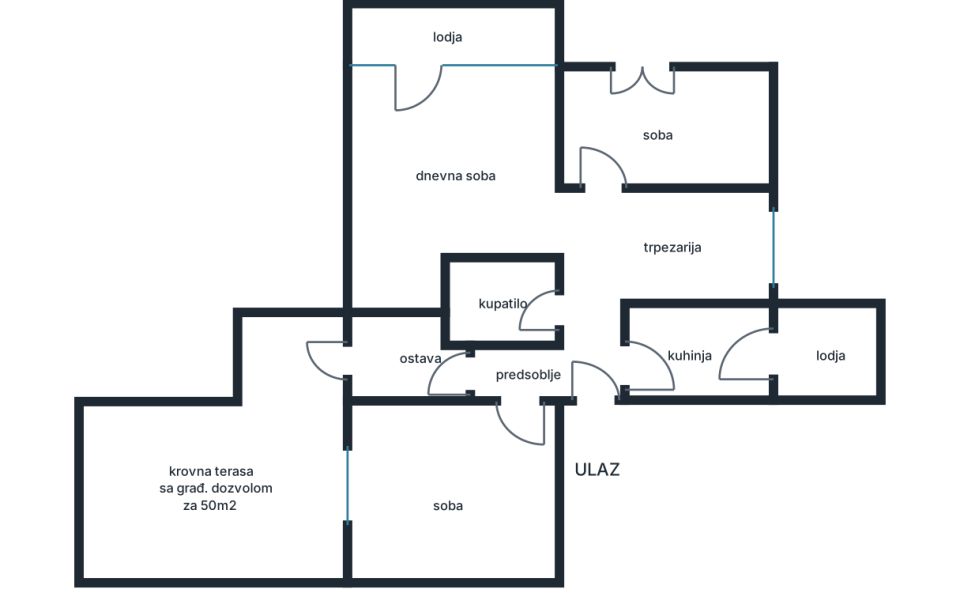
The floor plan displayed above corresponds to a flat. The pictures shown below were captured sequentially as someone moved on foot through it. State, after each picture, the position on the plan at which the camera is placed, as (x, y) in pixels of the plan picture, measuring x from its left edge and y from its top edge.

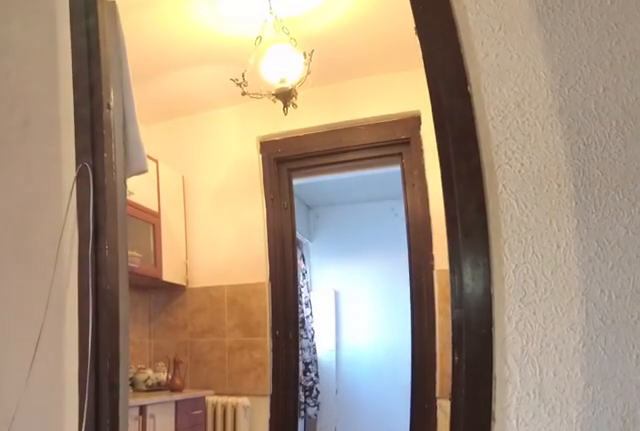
(561, 373)
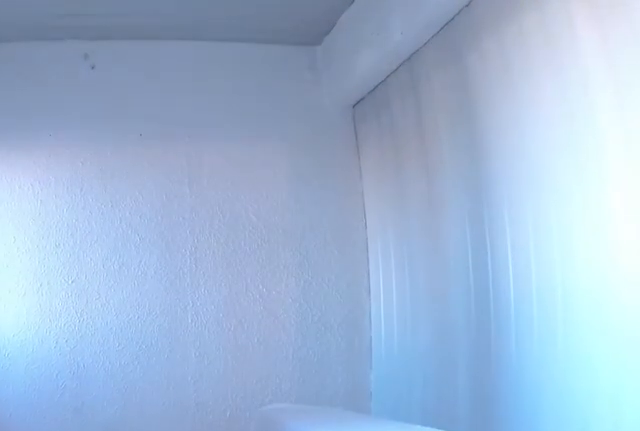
(745, 377)
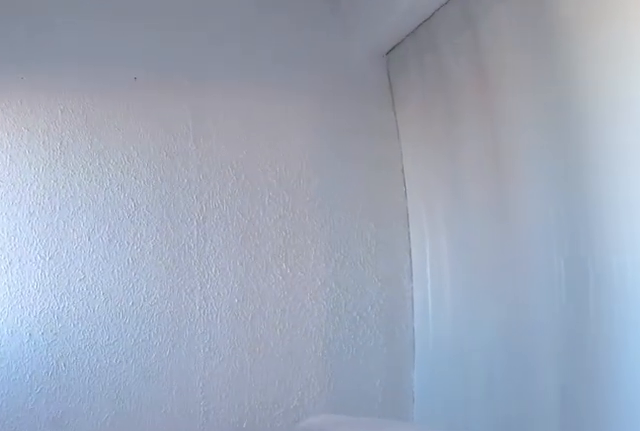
(792, 377)
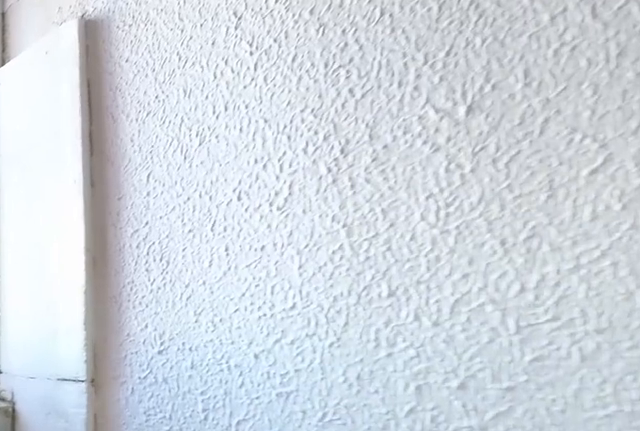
(842, 391)
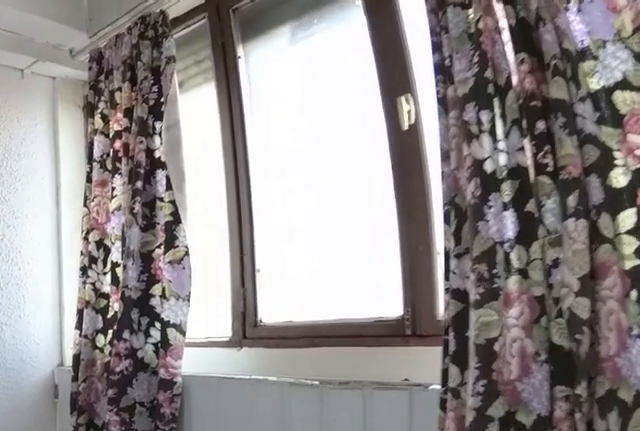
(867, 368)
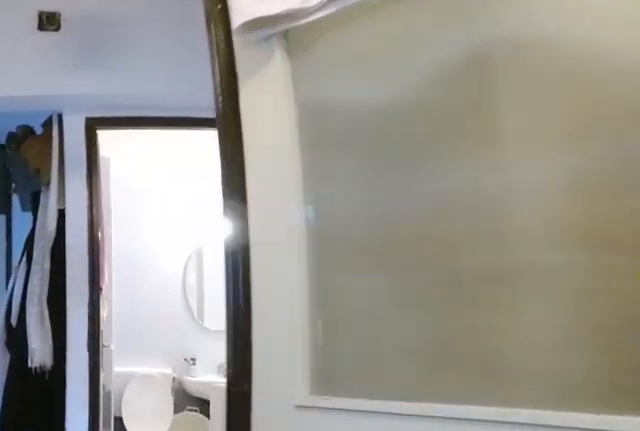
(690, 357)
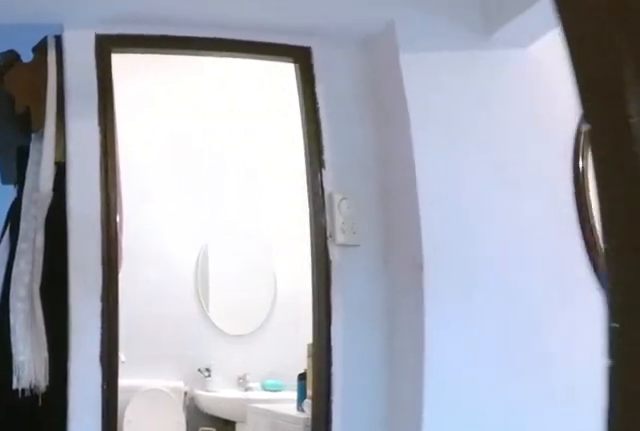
(655, 357)
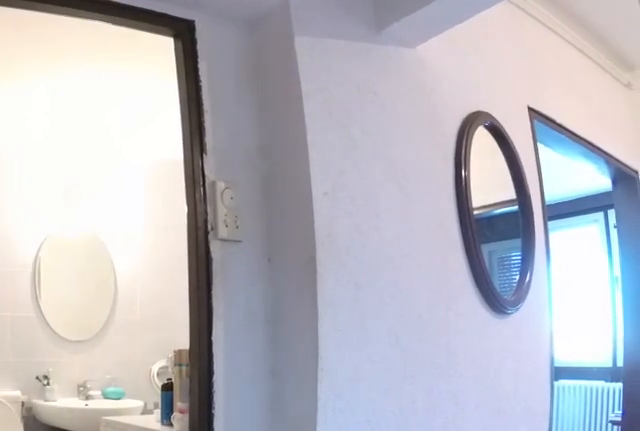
(648, 357)
